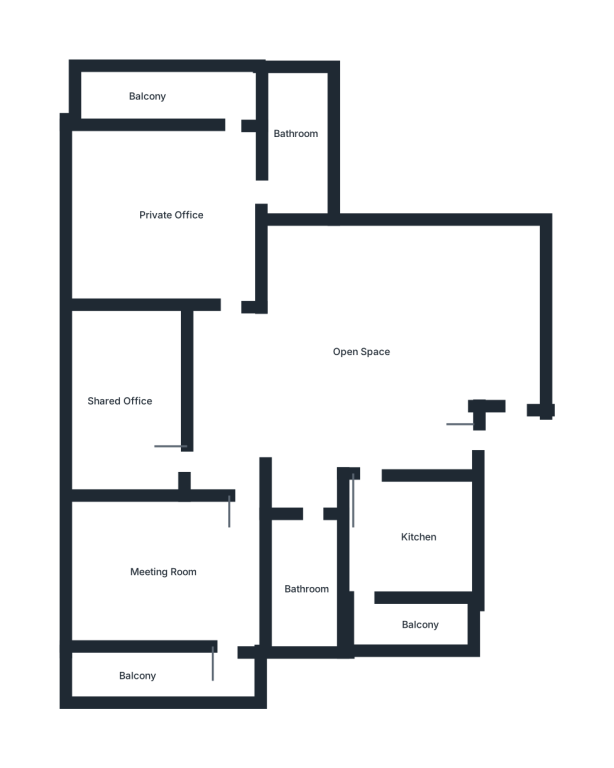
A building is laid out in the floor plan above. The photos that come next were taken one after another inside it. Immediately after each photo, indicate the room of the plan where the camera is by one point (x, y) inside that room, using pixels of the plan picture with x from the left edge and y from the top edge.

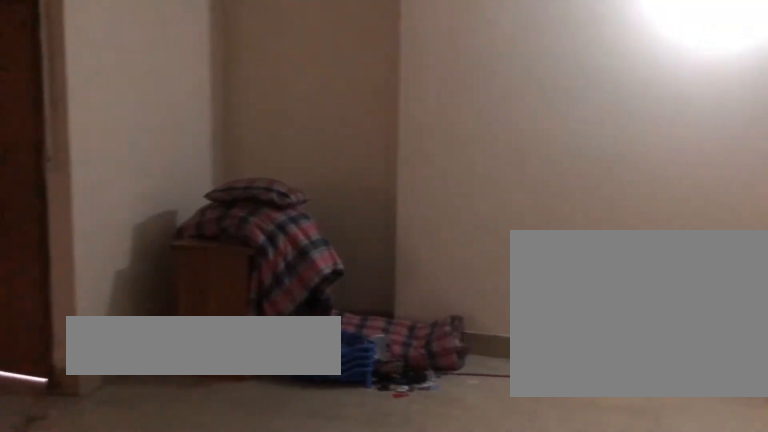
(382, 318)
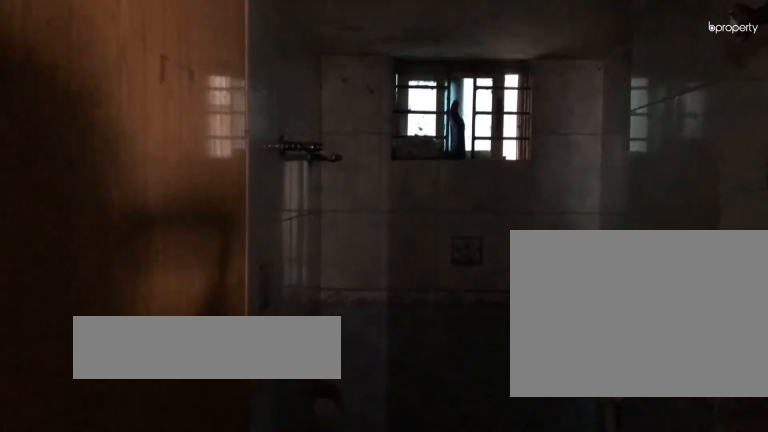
(298, 568)
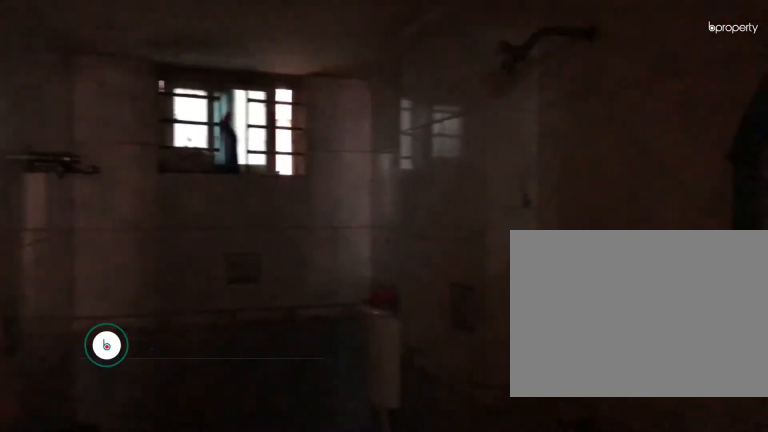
(298, 568)
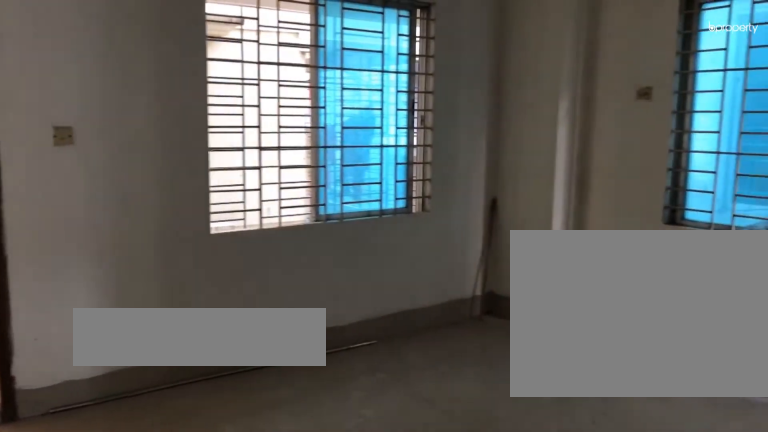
(167, 550)
